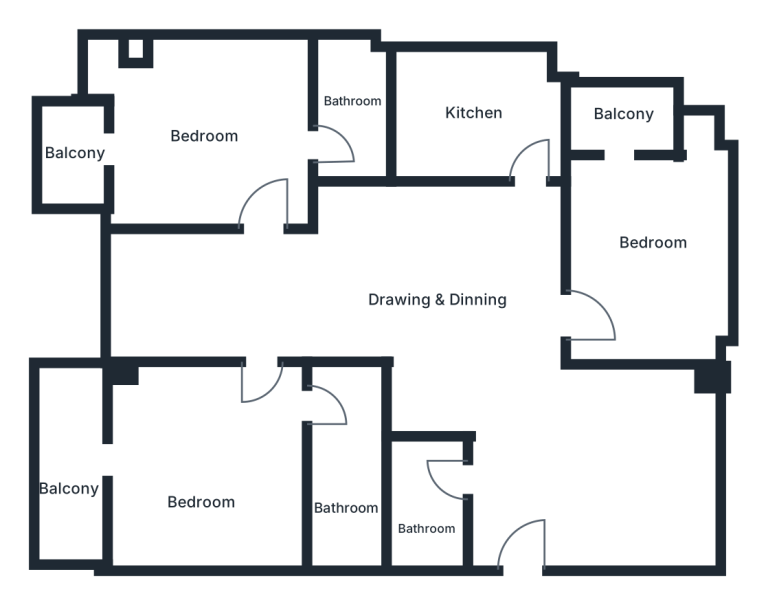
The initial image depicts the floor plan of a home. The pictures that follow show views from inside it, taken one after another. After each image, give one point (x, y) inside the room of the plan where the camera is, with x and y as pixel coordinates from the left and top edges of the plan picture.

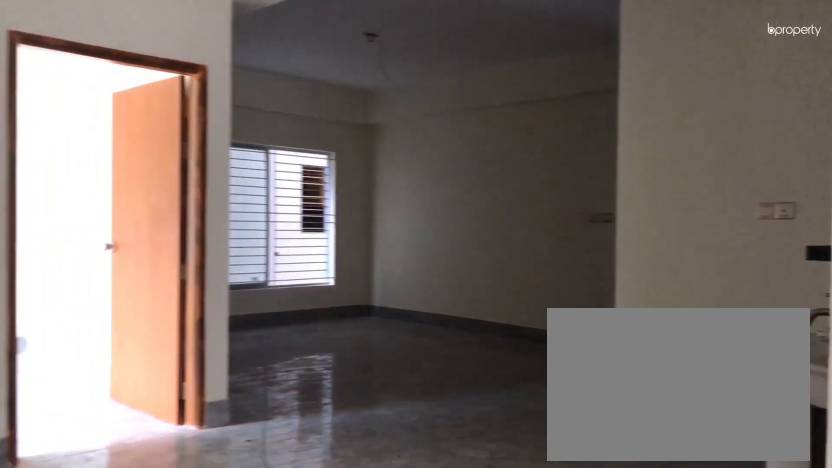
(386, 314)
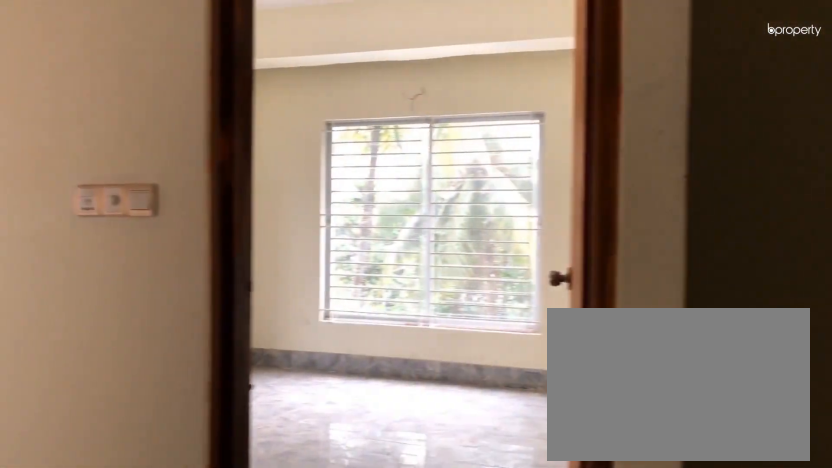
(438, 308)
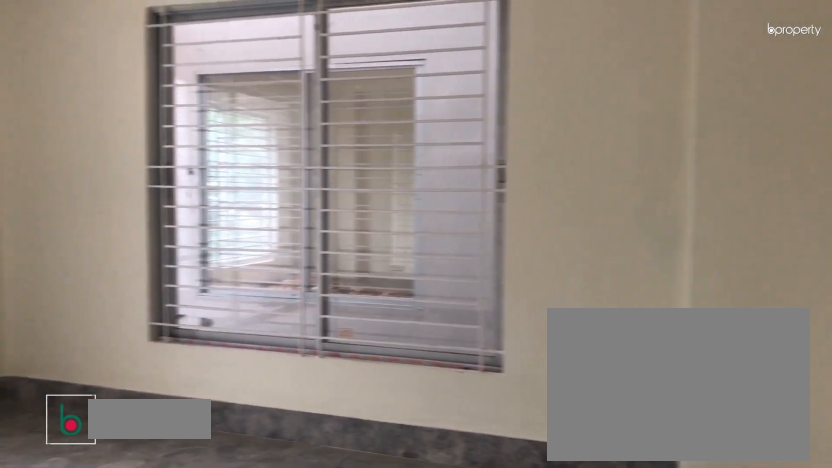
(644, 238)
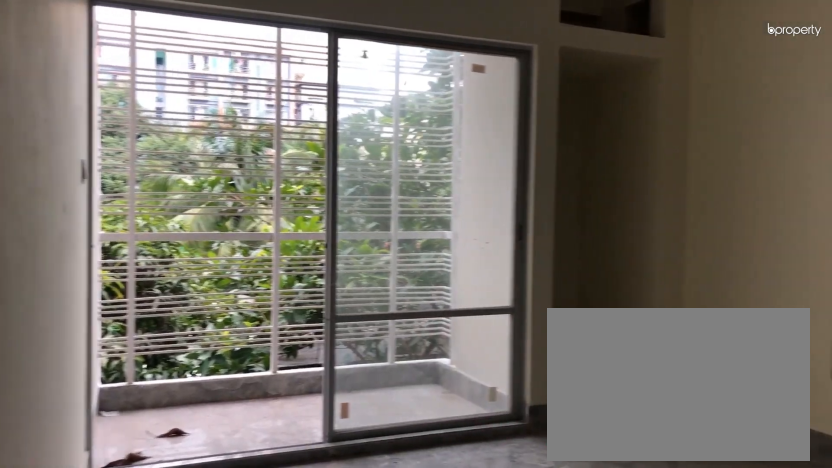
(644, 238)
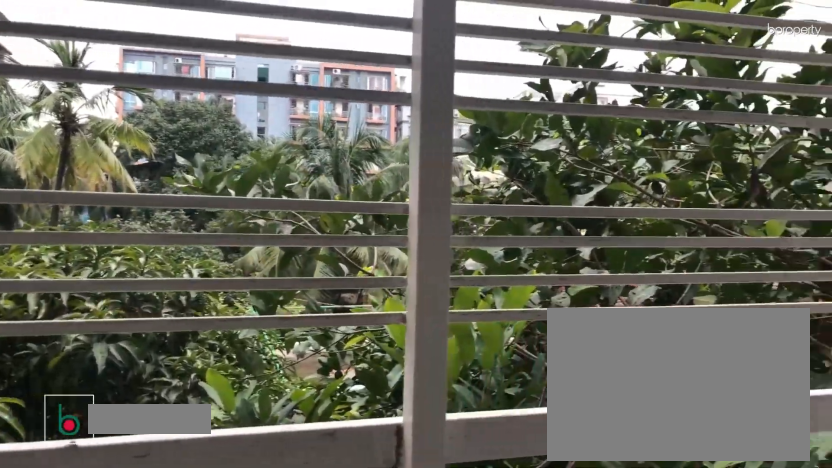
(622, 120)
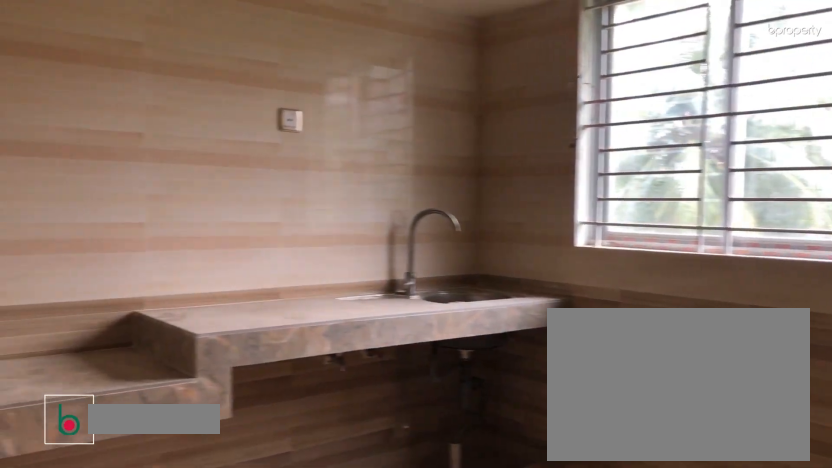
(472, 107)
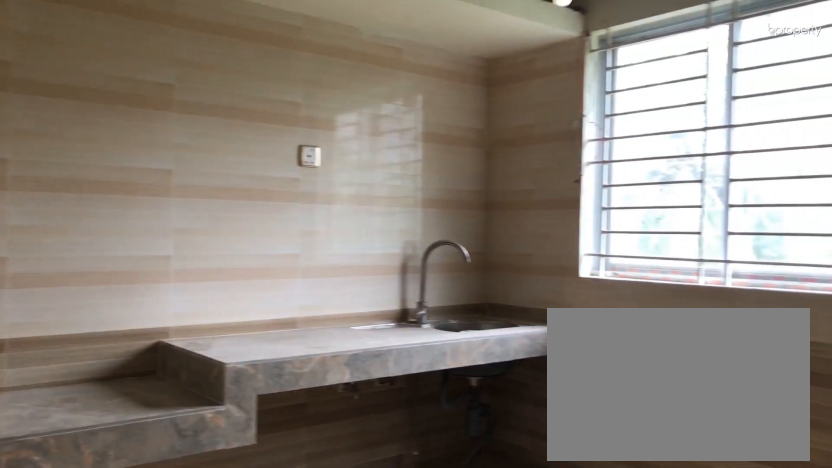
(472, 107)
